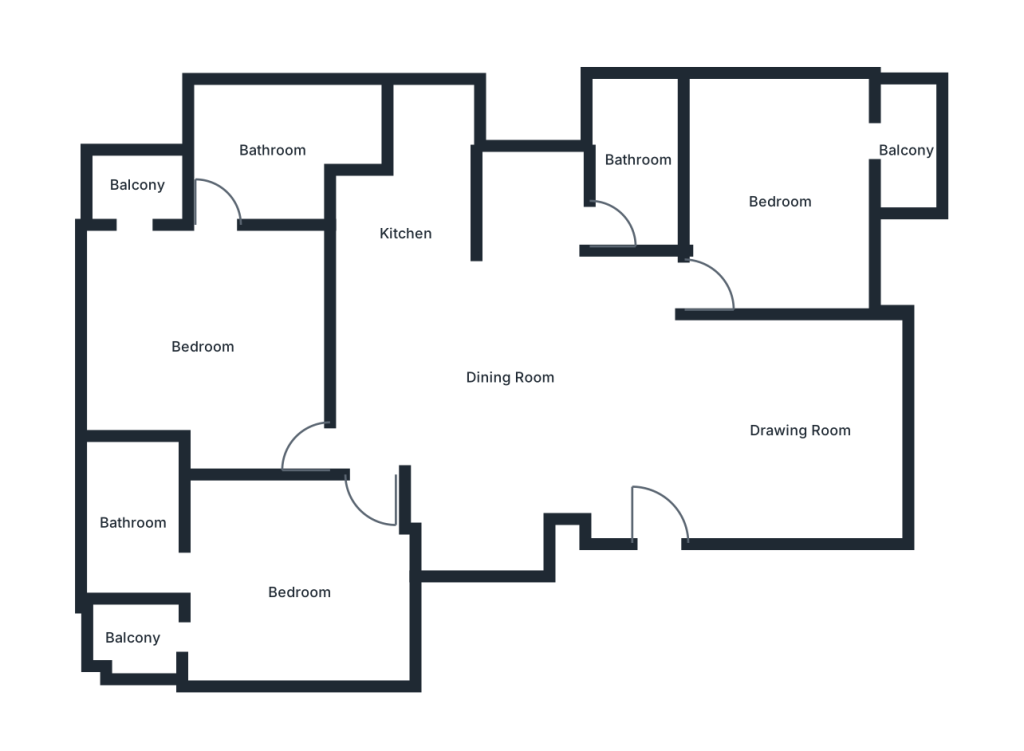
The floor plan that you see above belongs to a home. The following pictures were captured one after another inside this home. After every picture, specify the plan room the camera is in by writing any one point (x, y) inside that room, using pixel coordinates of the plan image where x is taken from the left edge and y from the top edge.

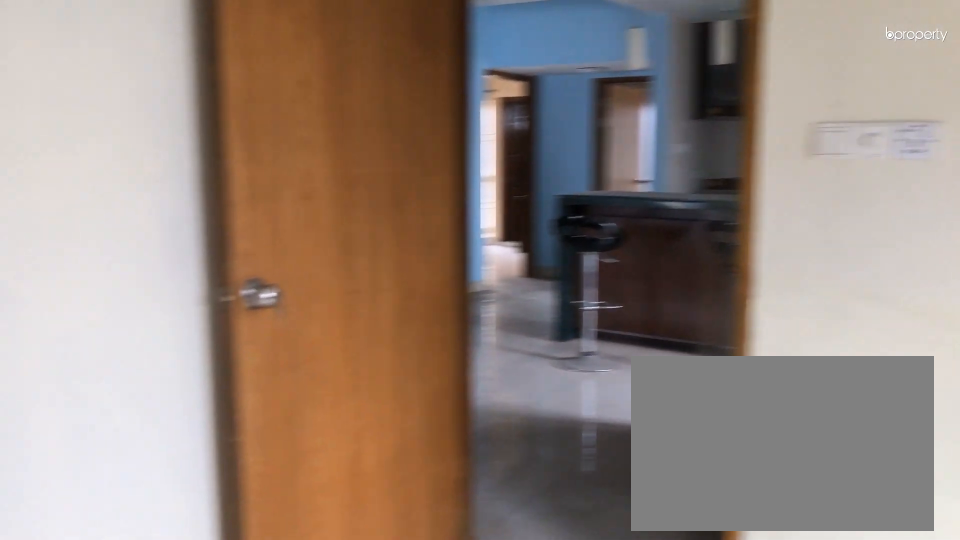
(781, 203)
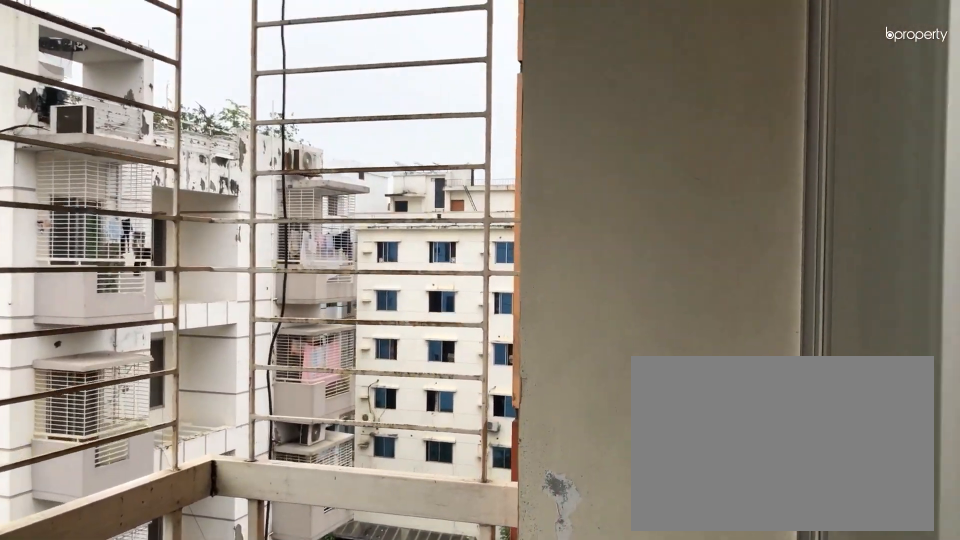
(907, 147)
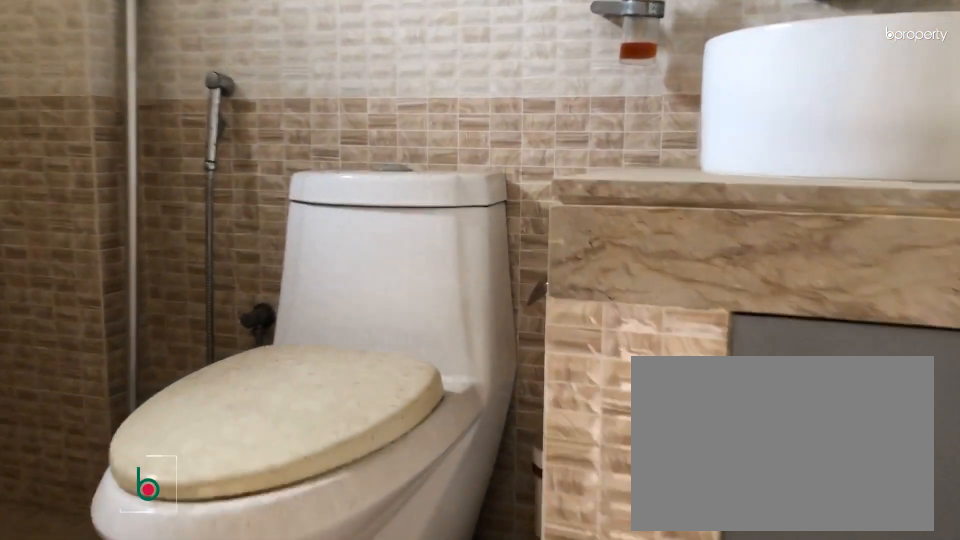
(637, 157)
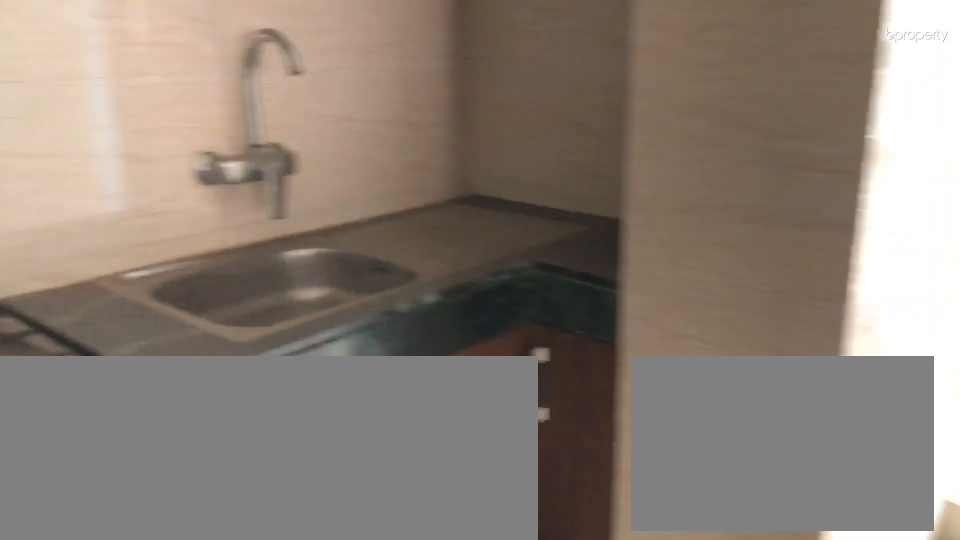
(406, 232)
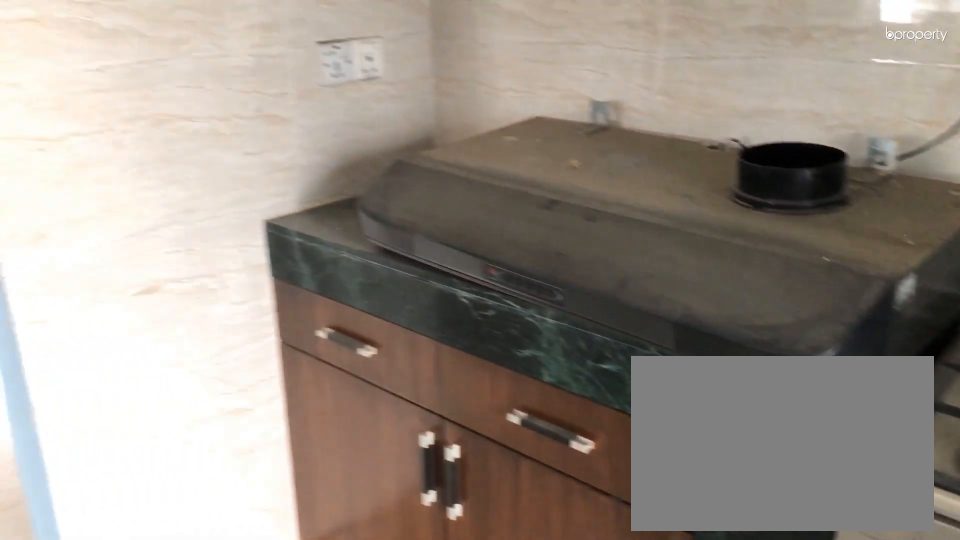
(406, 232)
